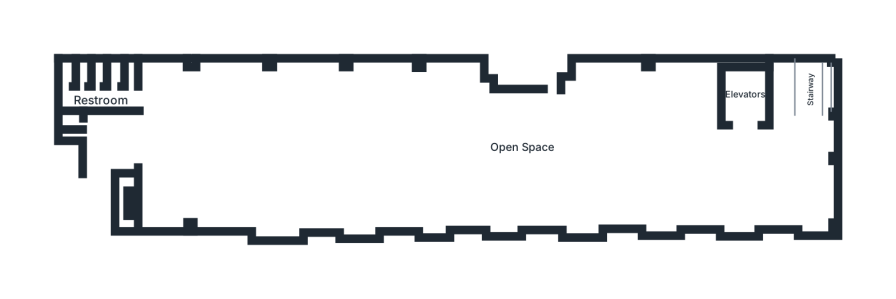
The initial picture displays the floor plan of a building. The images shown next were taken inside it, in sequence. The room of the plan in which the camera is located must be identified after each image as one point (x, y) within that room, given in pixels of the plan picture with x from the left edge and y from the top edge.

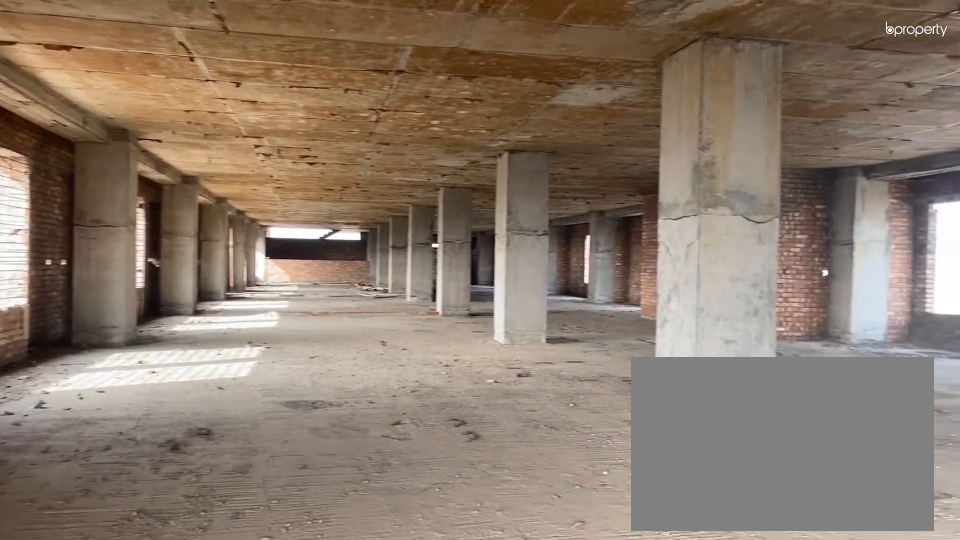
(666, 151)
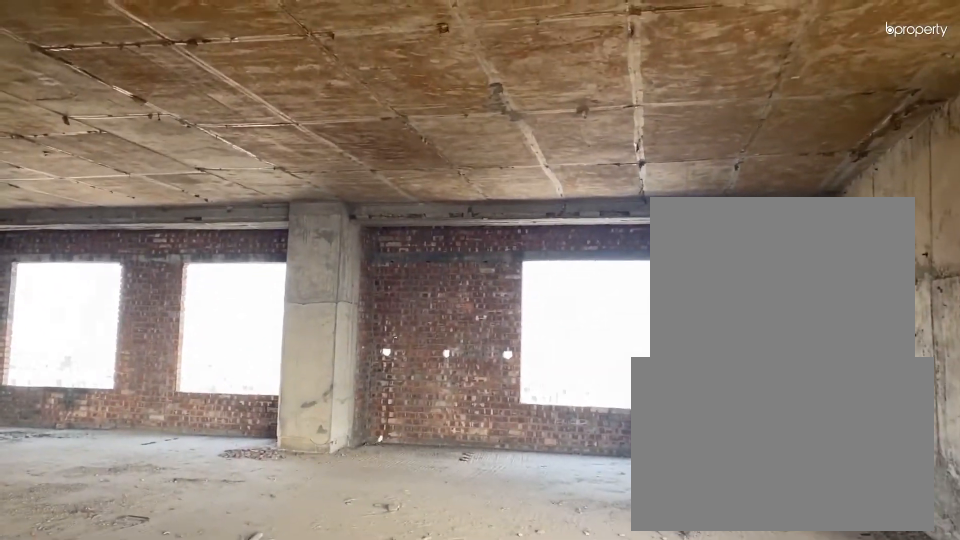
(666, 151)
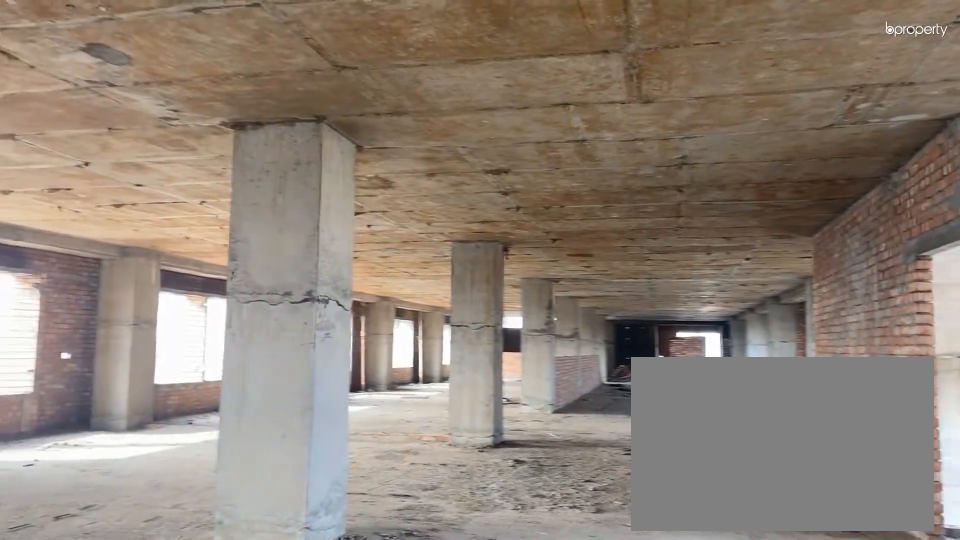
(566, 124)
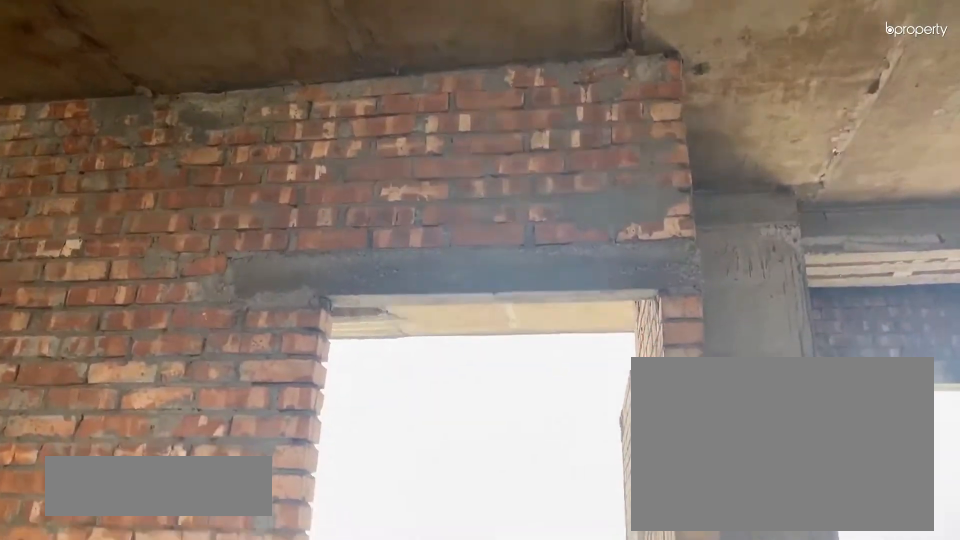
(556, 108)
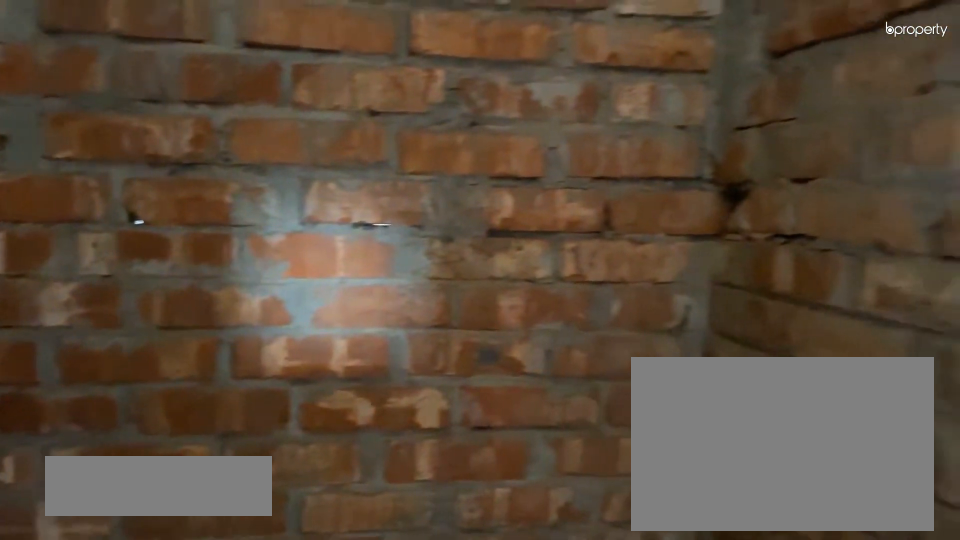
(117, 71)
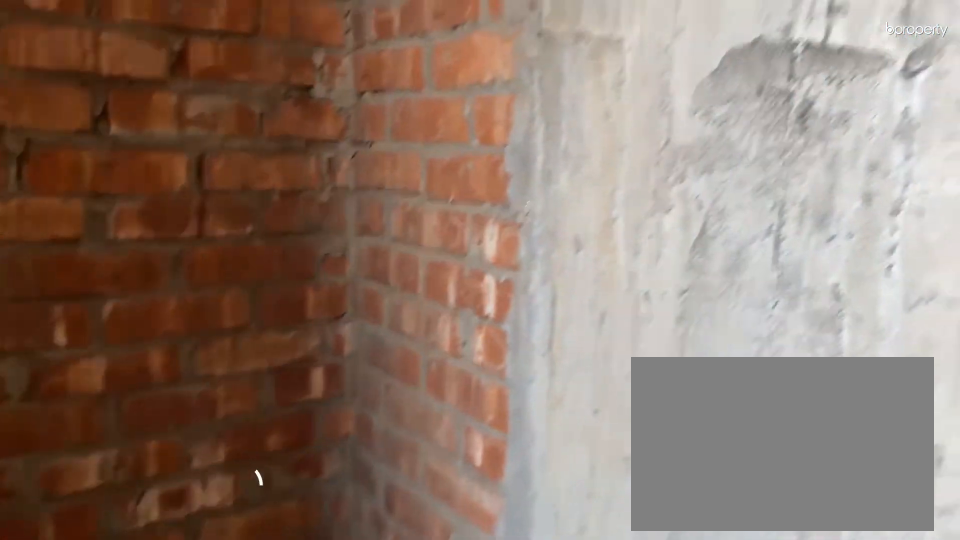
(67, 73)
